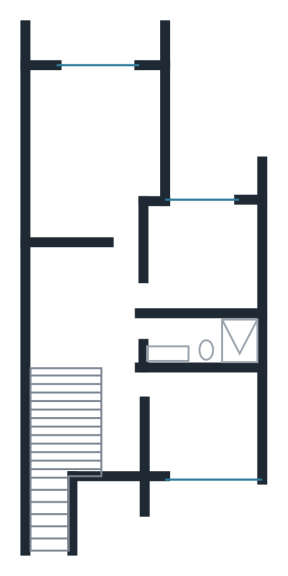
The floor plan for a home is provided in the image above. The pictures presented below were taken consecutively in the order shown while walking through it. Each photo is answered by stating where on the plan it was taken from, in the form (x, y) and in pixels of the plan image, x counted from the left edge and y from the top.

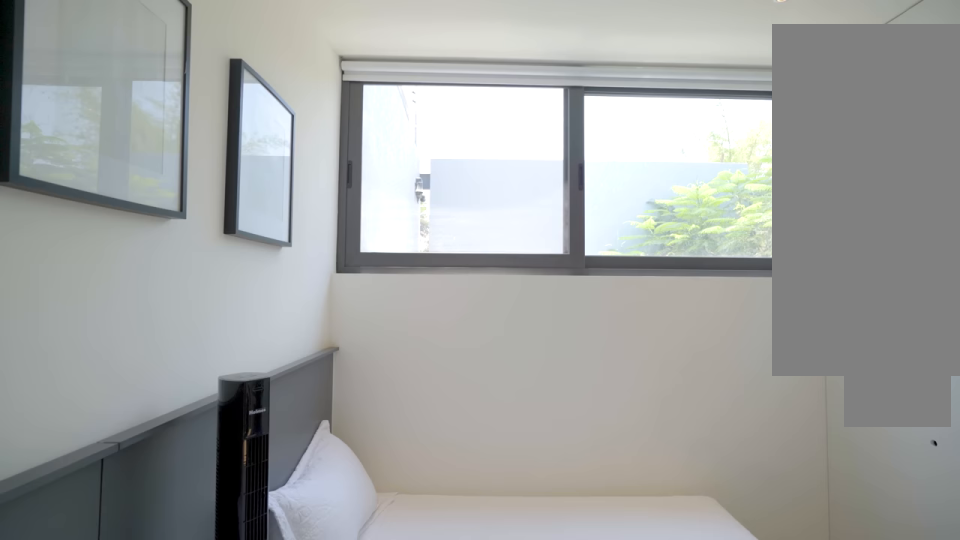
(173, 436)
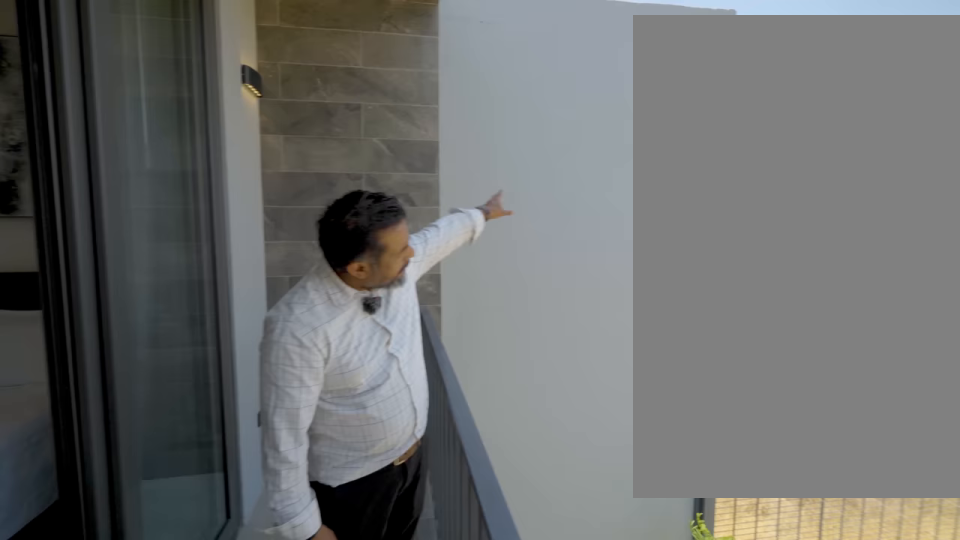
(108, 48)
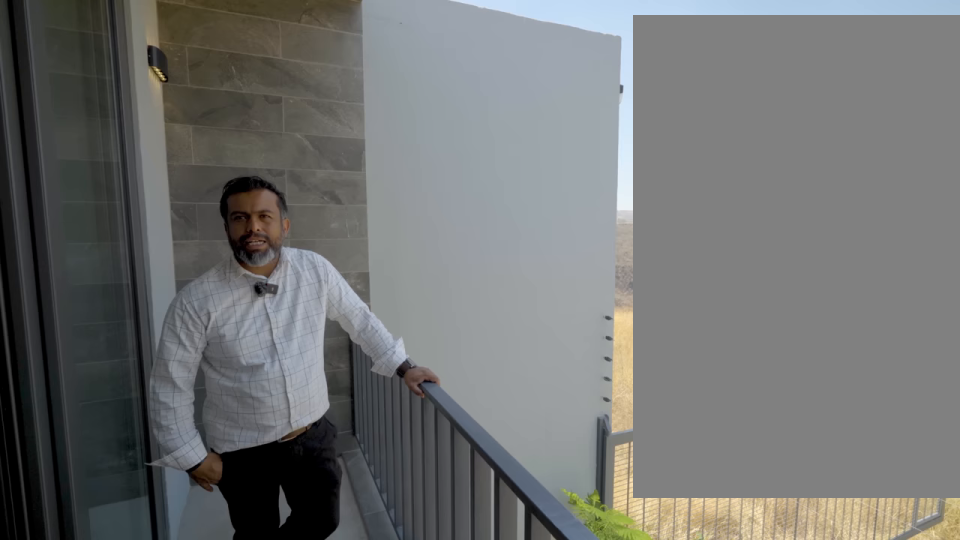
(108, 48)
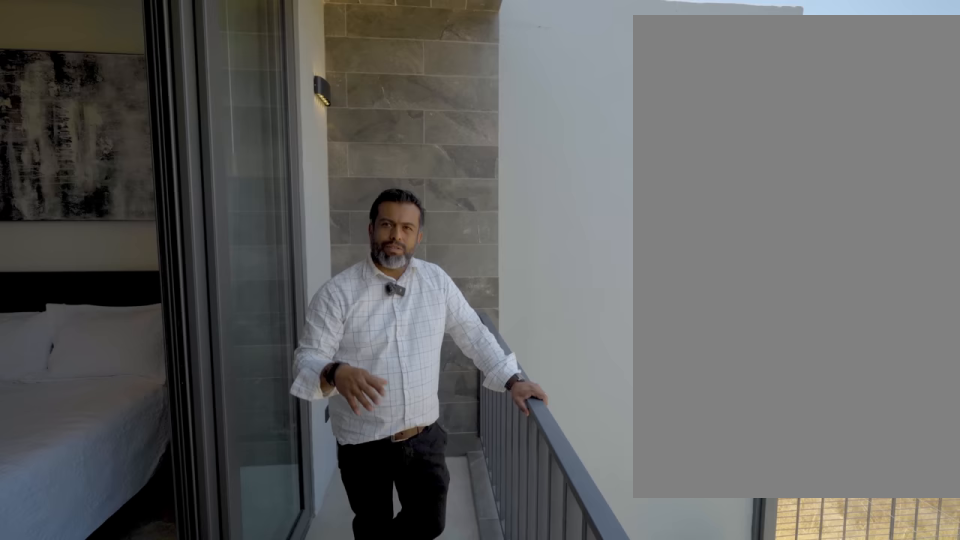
(108, 48)
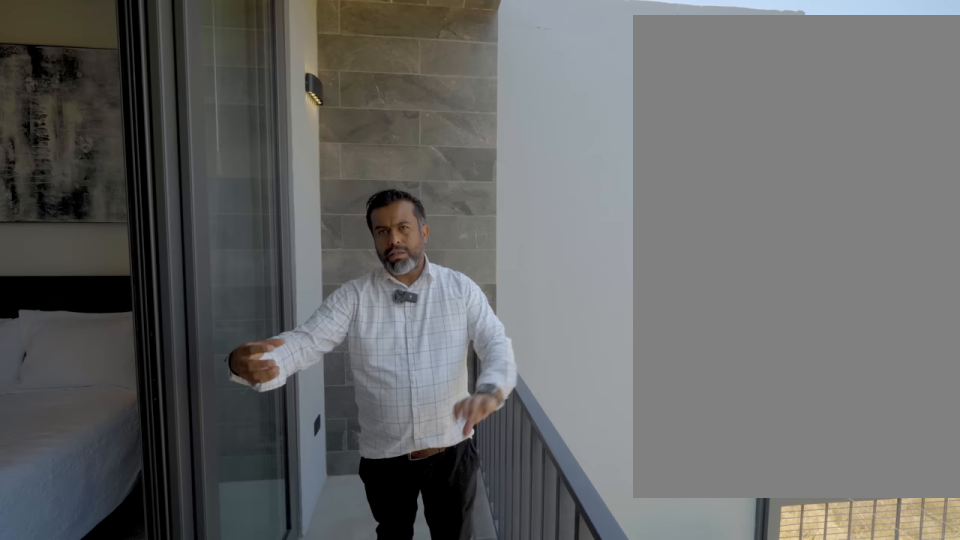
(108, 49)
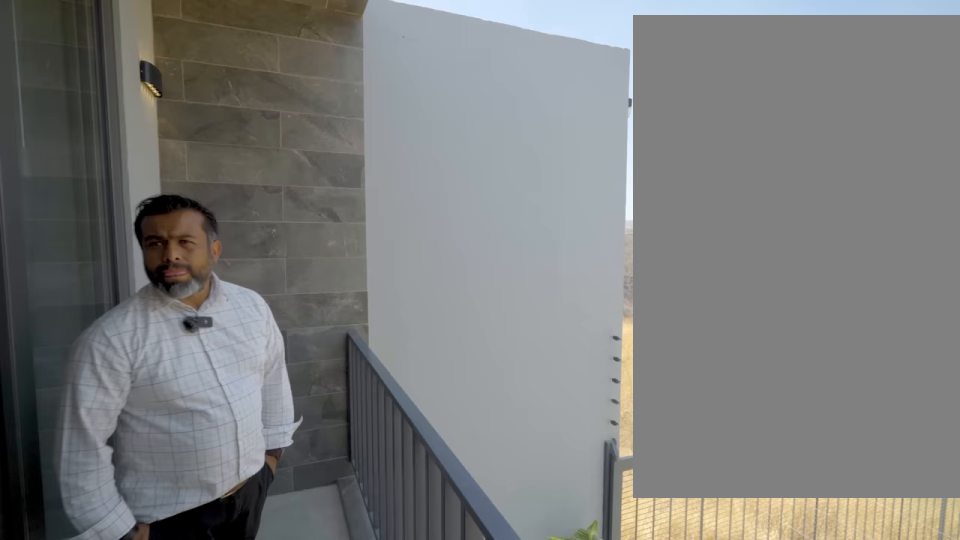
(108, 48)
